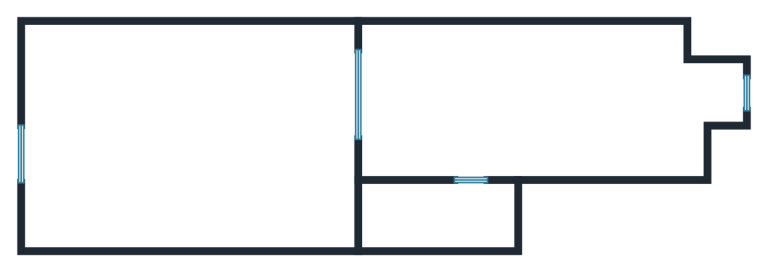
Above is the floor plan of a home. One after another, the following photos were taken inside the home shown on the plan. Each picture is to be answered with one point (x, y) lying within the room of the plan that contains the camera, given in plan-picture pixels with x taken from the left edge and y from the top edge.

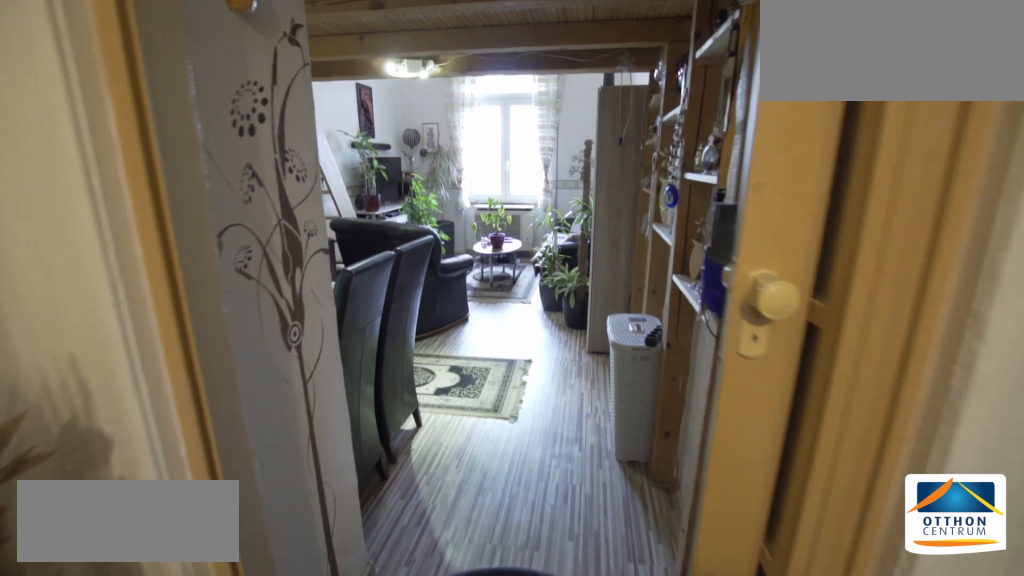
(177, 133)
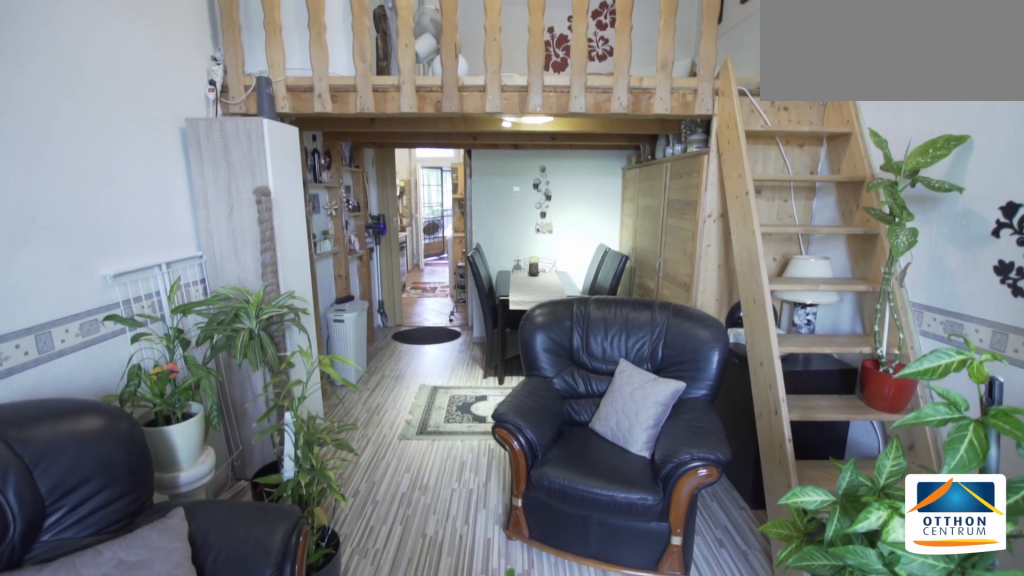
(179, 133)
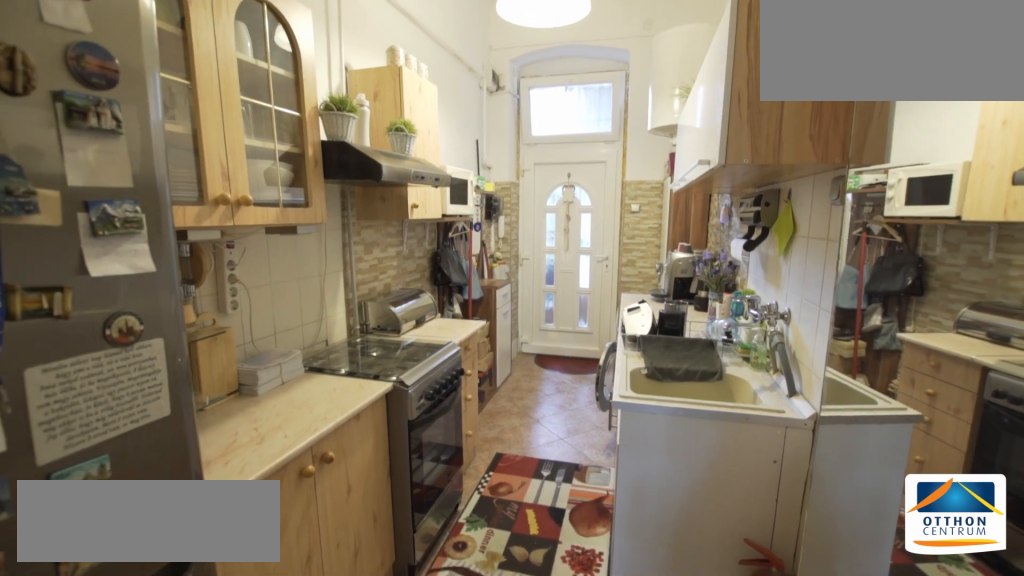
(507, 88)
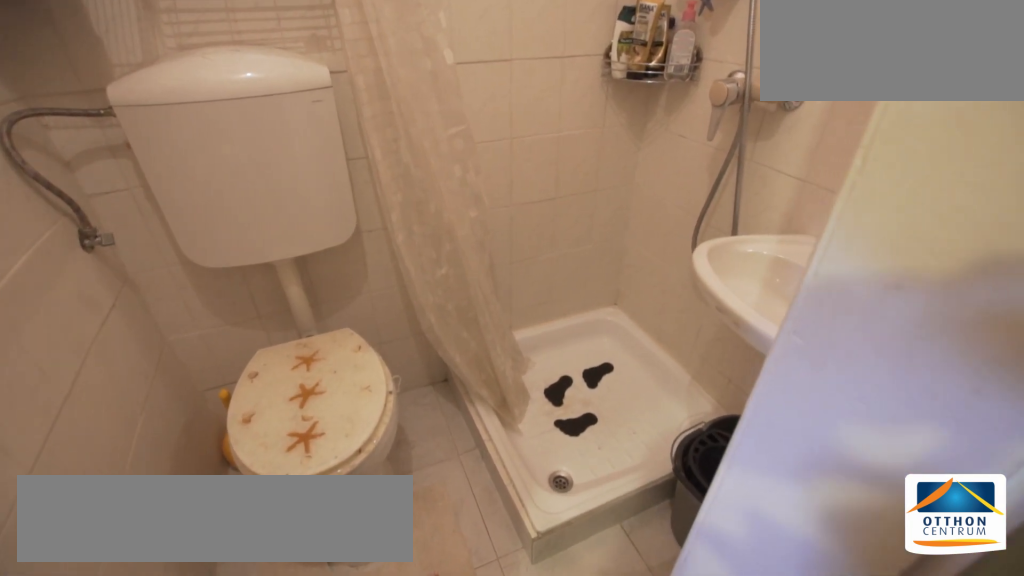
(421, 221)
